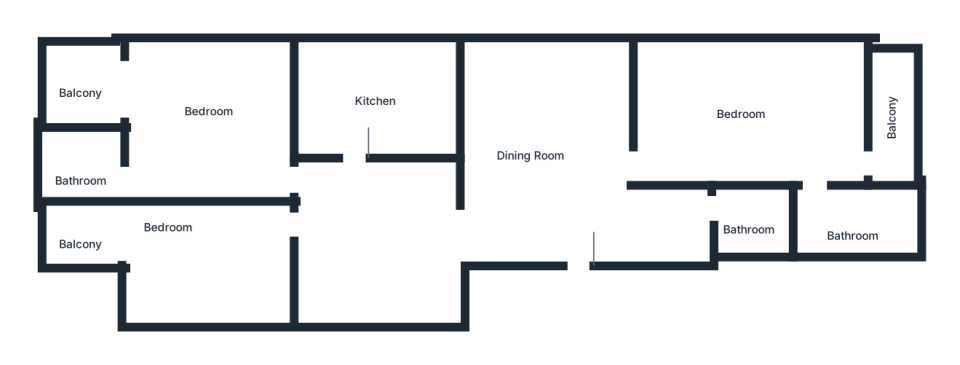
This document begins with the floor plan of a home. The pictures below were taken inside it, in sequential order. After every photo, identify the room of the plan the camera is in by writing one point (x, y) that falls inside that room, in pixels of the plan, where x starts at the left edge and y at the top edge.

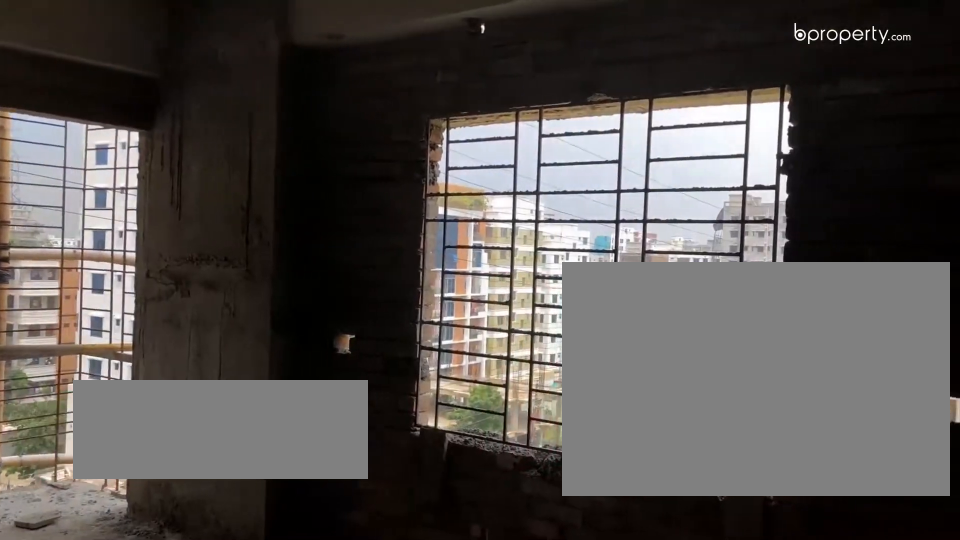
(203, 118)
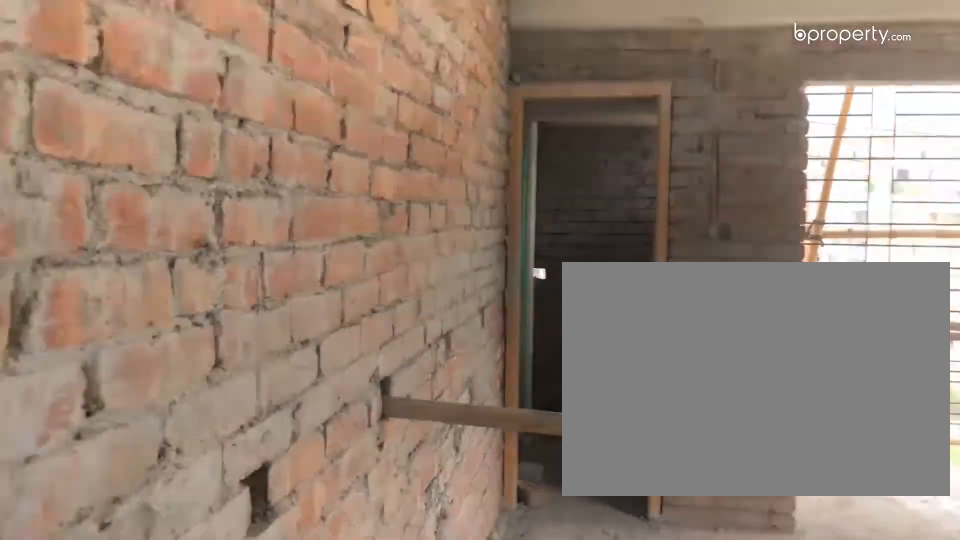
(203, 118)
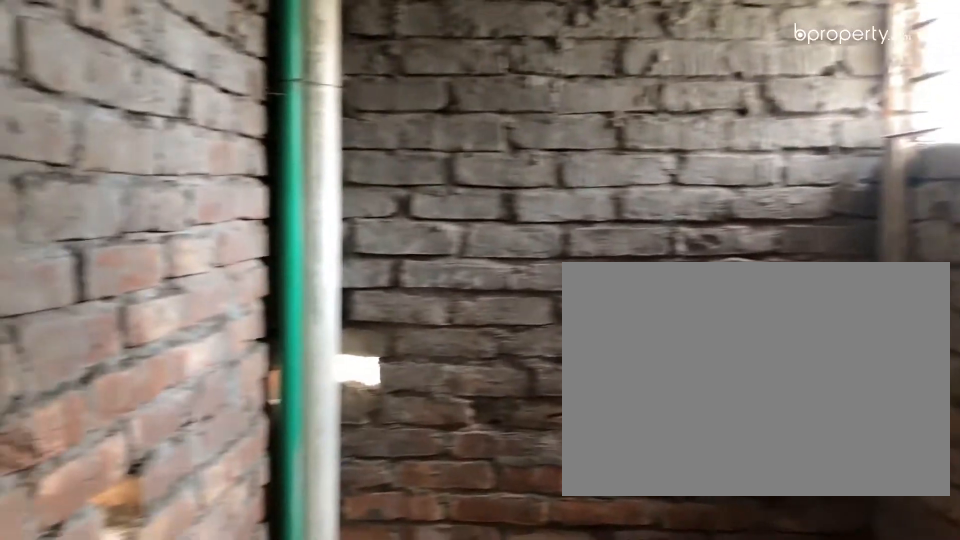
(81, 166)
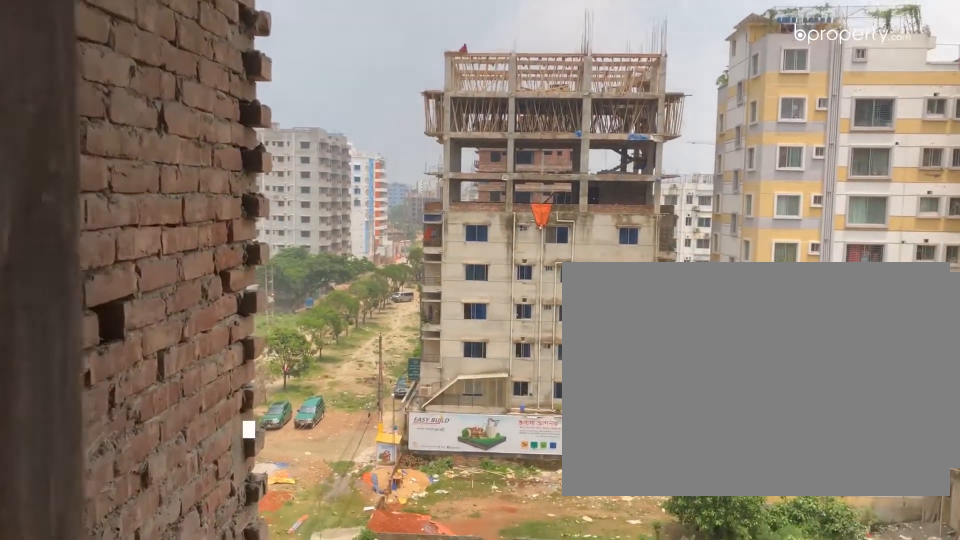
(358, 100)
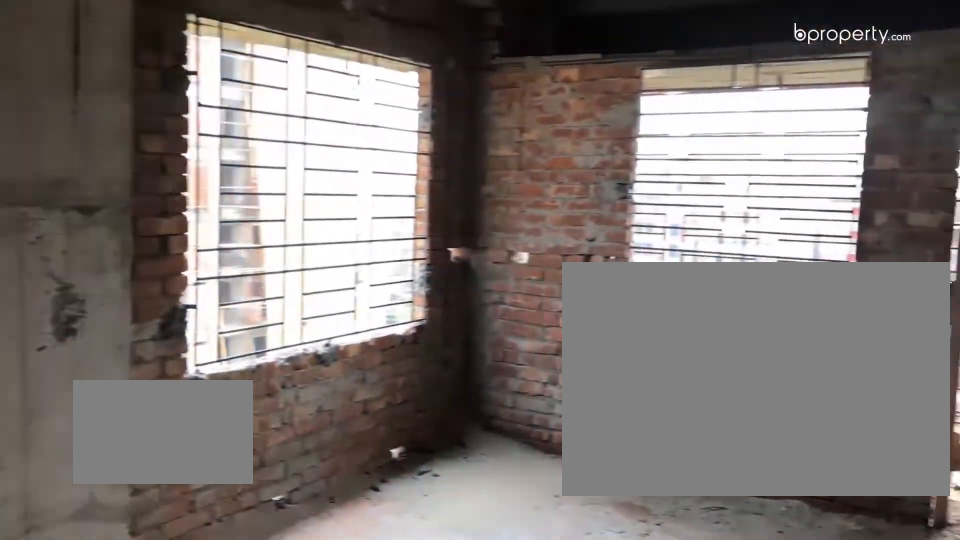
(745, 125)
